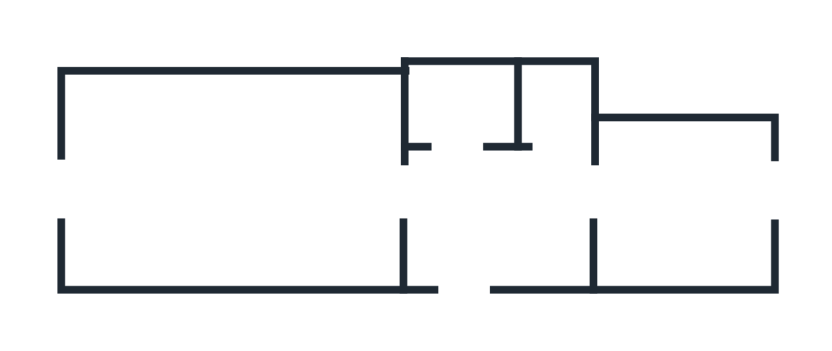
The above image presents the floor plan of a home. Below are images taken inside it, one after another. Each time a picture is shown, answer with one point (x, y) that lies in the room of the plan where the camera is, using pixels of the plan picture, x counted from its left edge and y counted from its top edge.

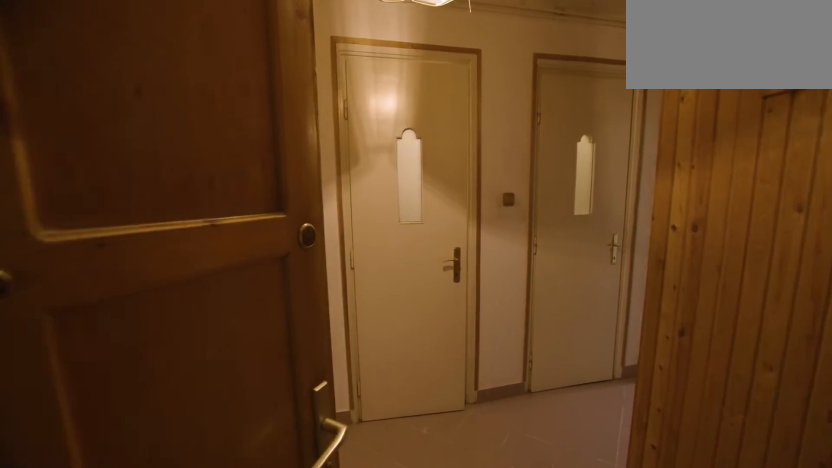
(464, 224)
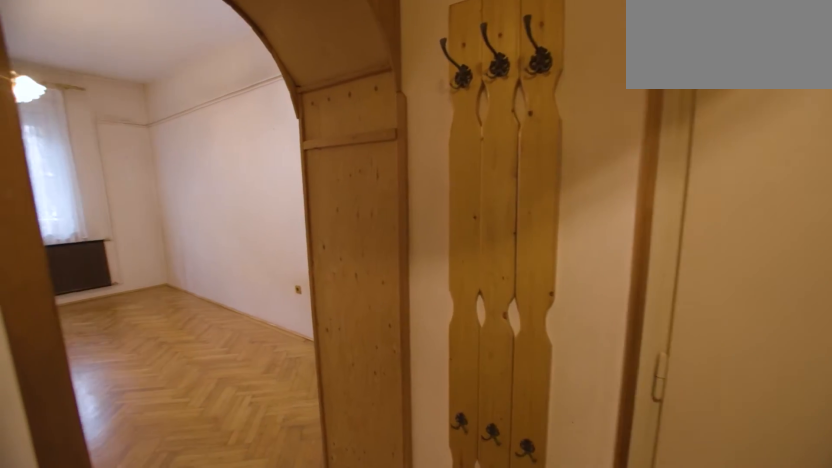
(465, 226)
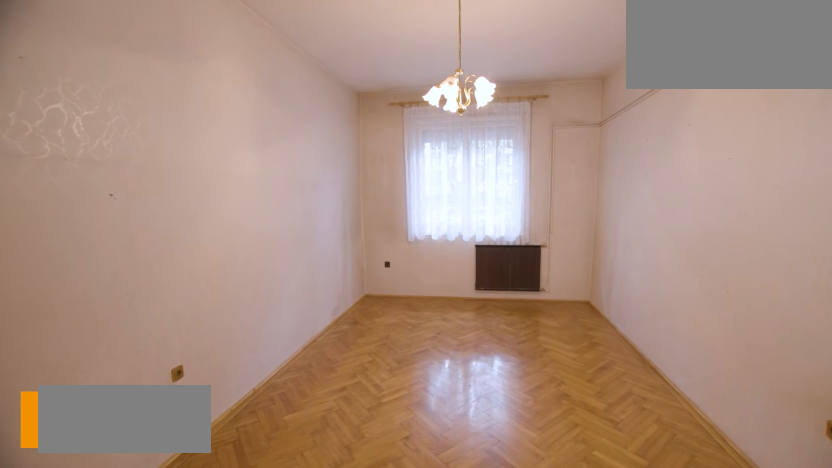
(239, 187)
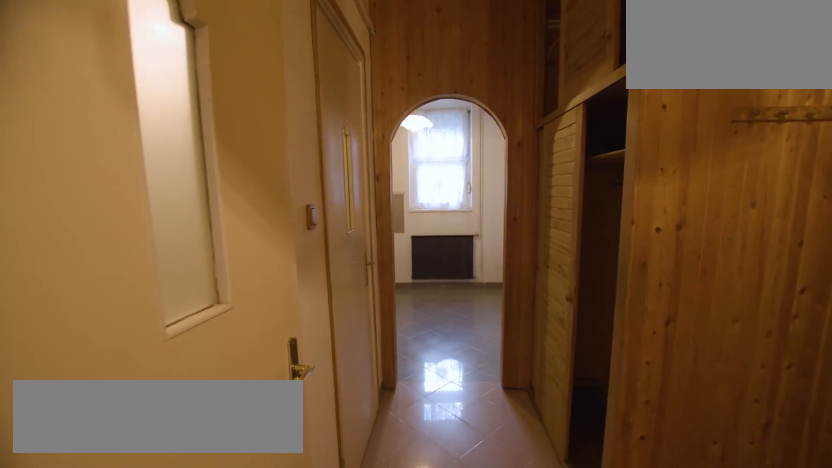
(504, 216)
